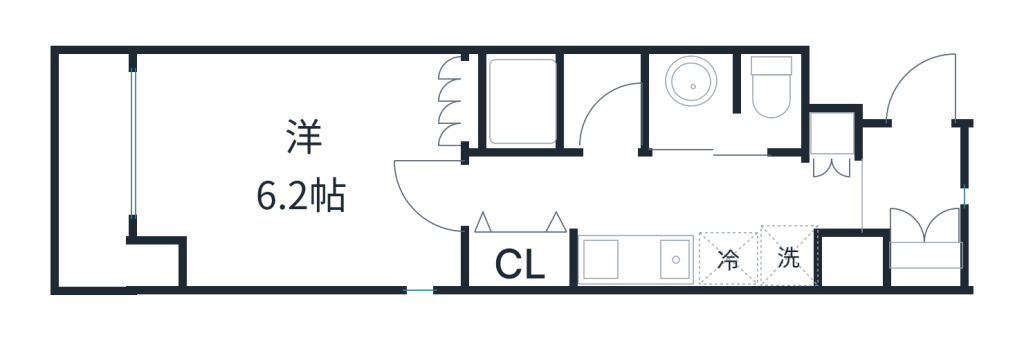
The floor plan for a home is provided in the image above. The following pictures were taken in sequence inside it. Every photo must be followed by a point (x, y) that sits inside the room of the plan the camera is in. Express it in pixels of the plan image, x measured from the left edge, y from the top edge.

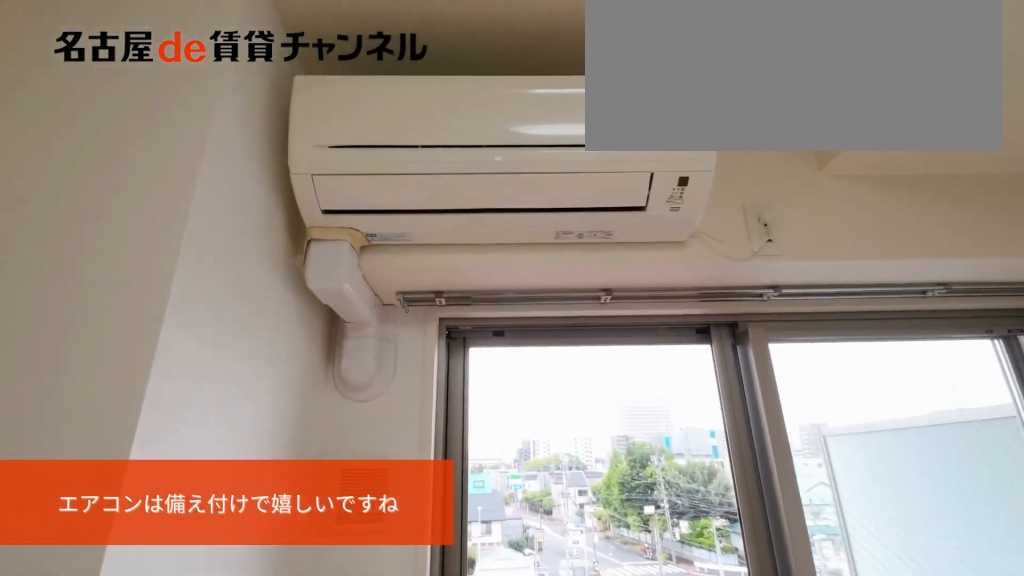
(298, 168)
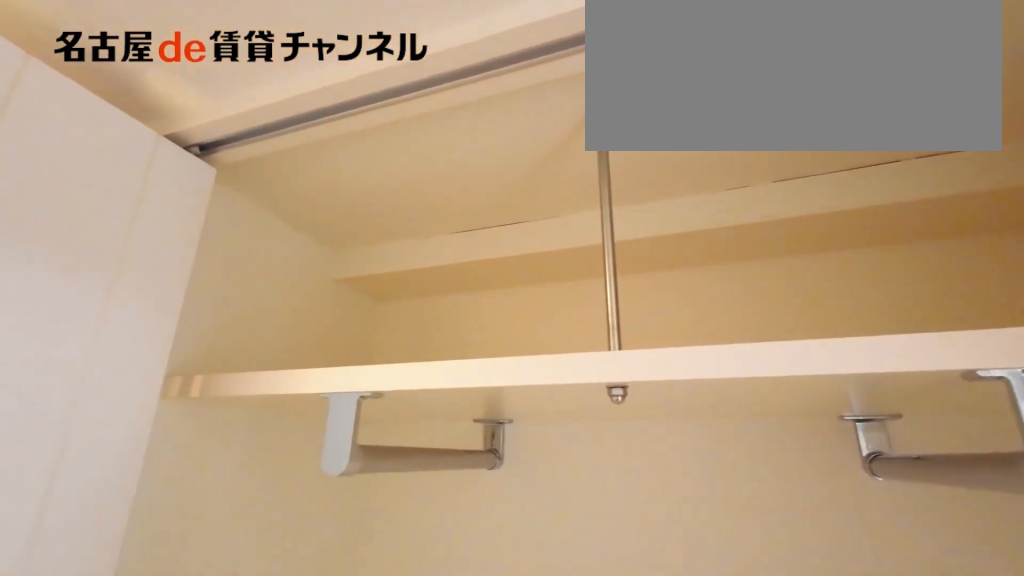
(523, 259)
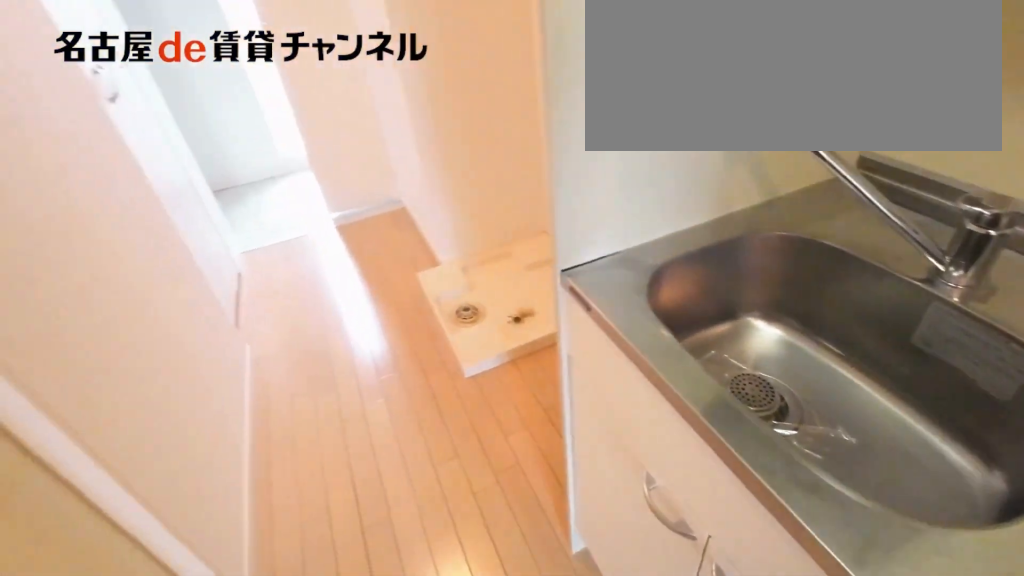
(662, 260)
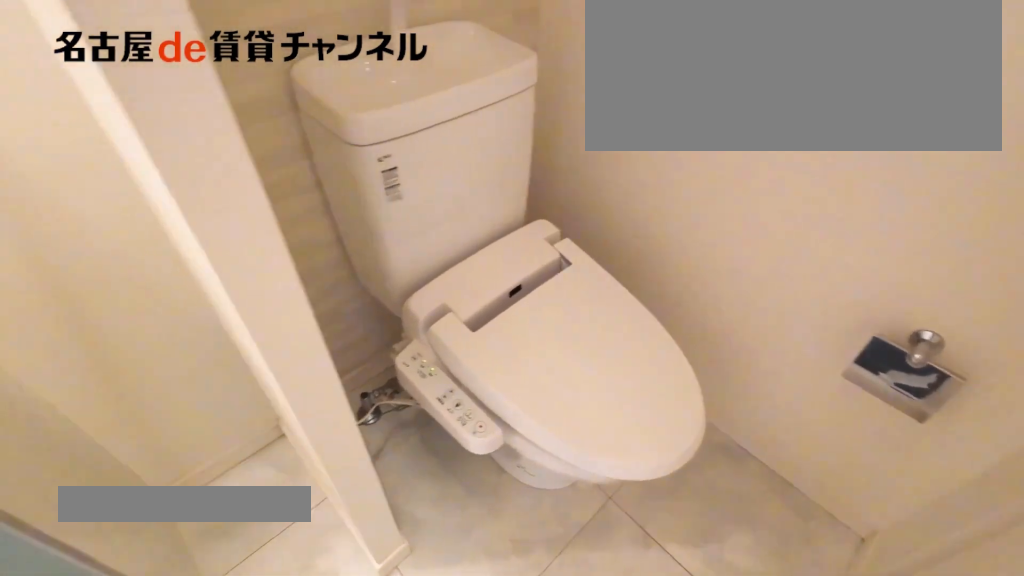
(725, 103)
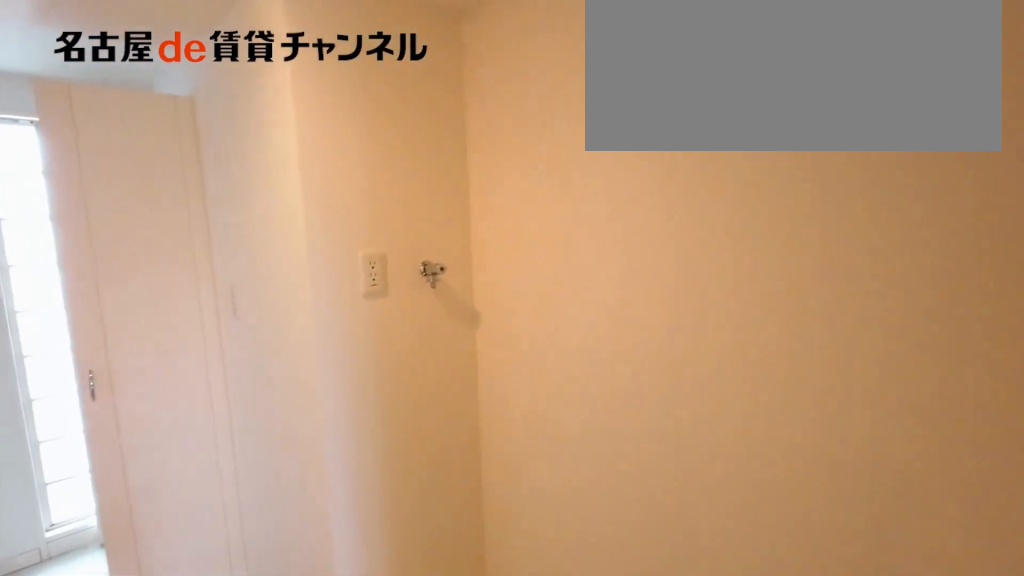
(790, 255)
